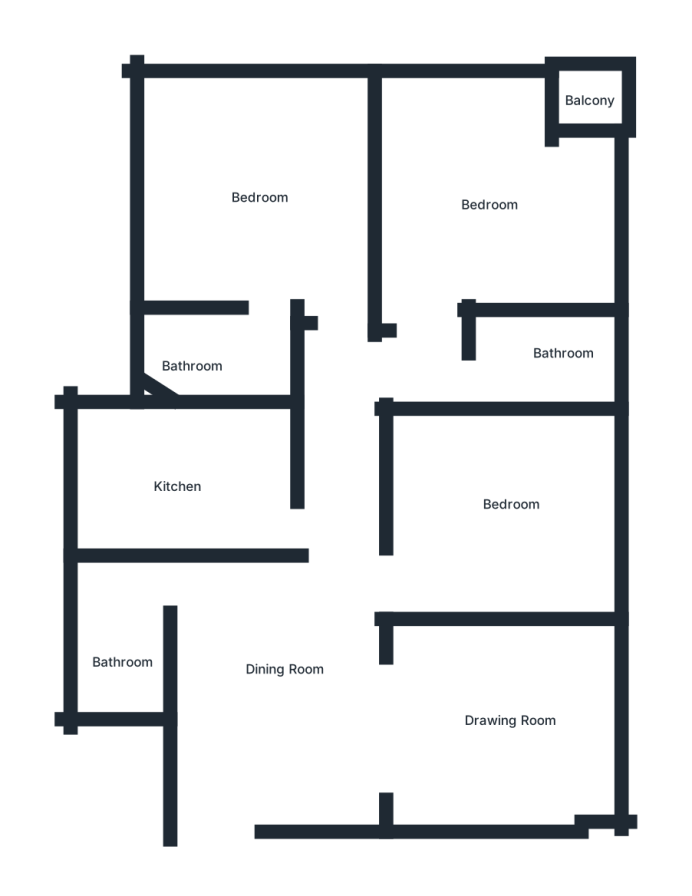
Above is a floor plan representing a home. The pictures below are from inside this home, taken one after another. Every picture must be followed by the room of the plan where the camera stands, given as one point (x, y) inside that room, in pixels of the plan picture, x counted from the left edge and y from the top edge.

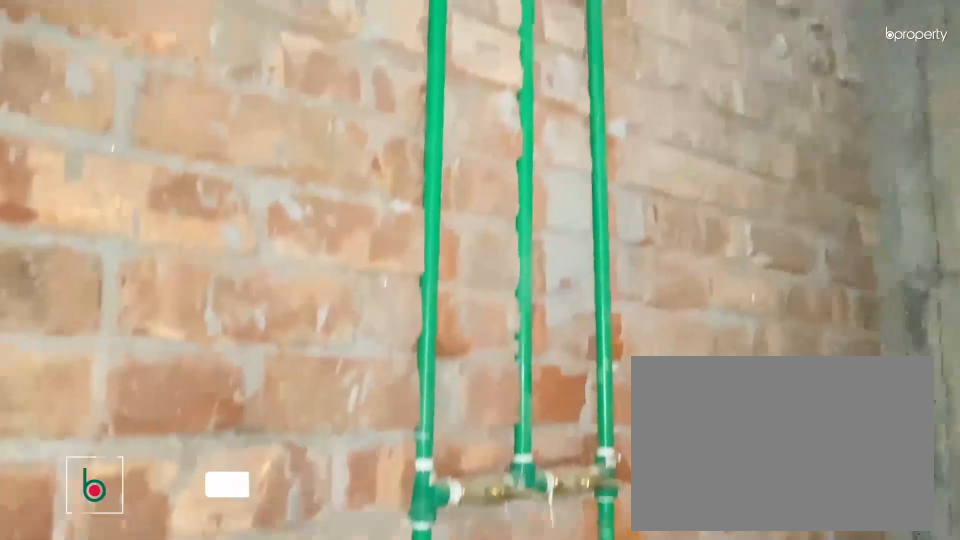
(538, 354)
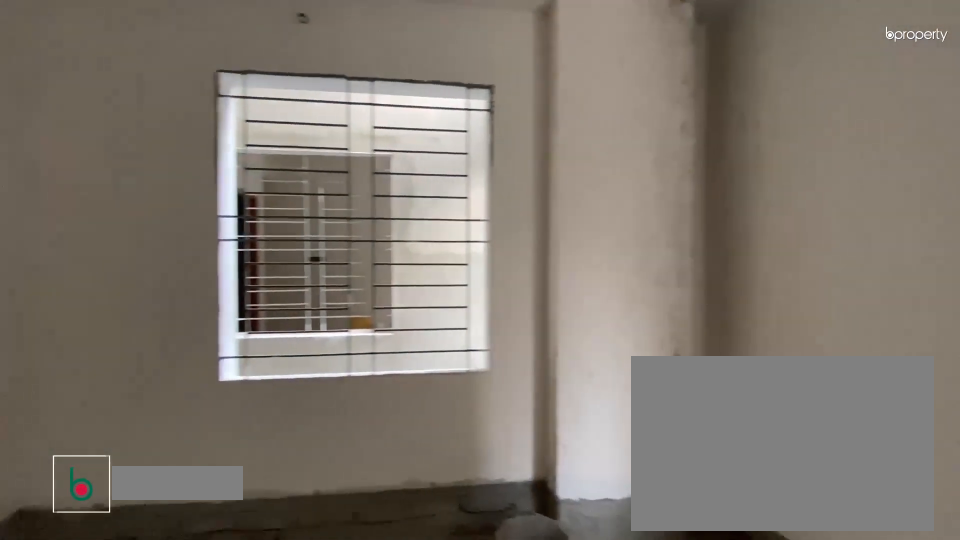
(257, 234)
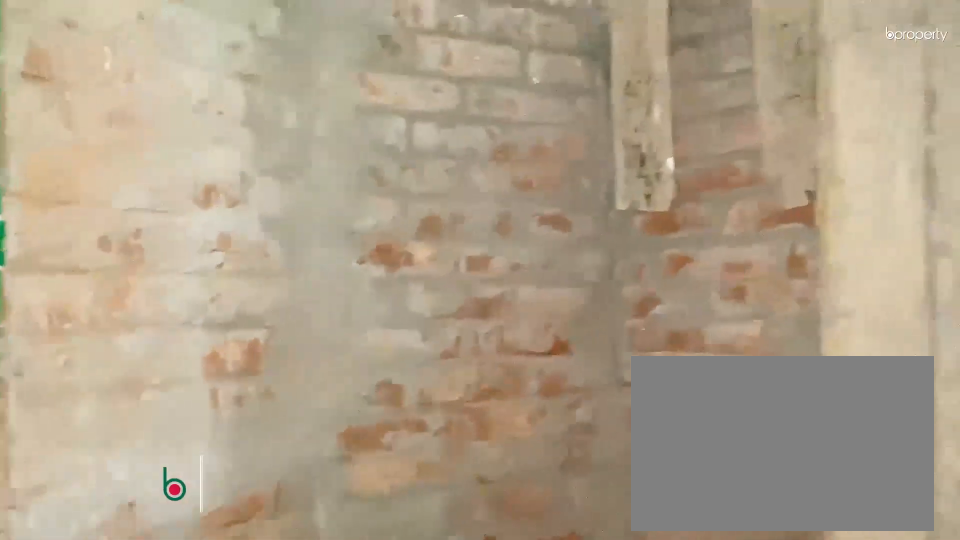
(211, 361)
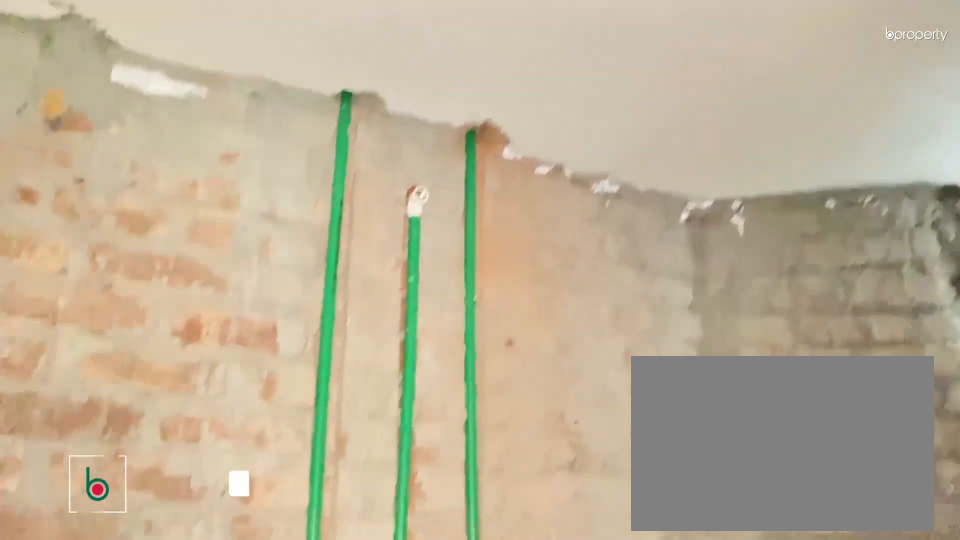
(211, 361)
